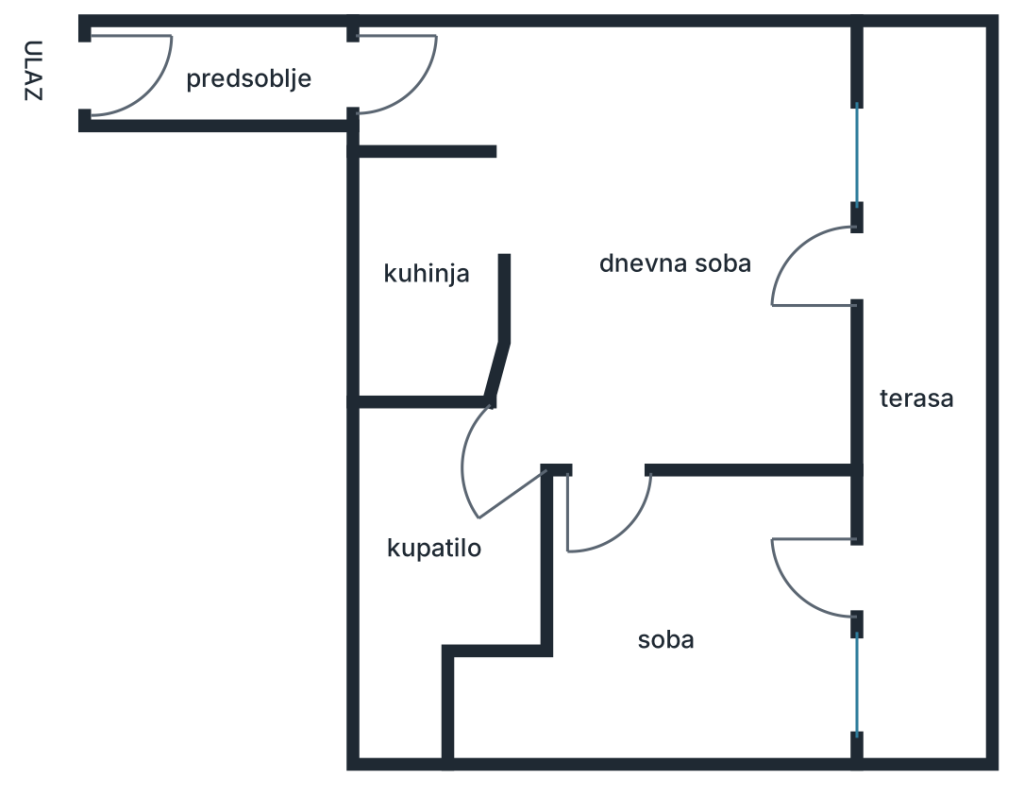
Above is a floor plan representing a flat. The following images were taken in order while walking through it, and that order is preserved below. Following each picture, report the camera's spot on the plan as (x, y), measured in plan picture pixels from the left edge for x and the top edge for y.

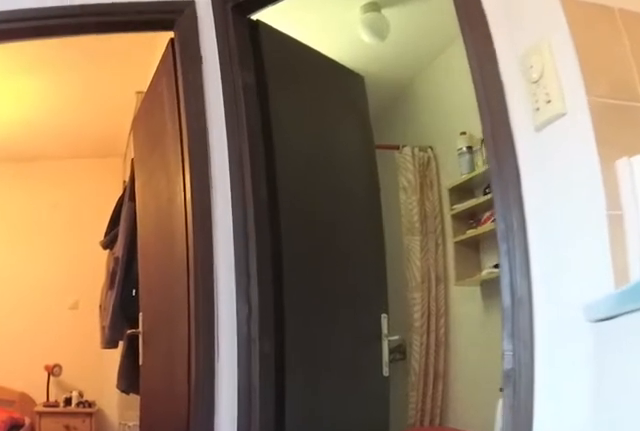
(569, 256)
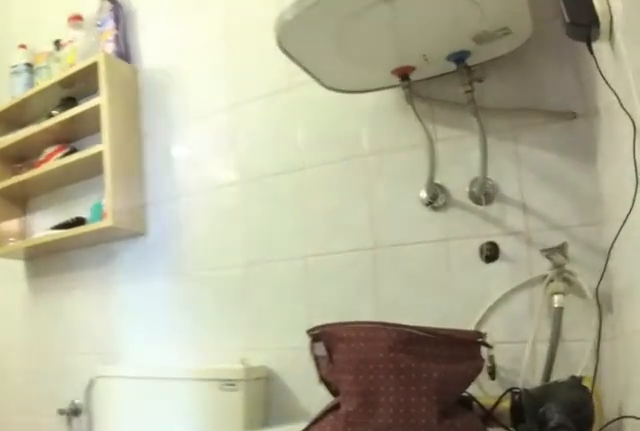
(525, 388)
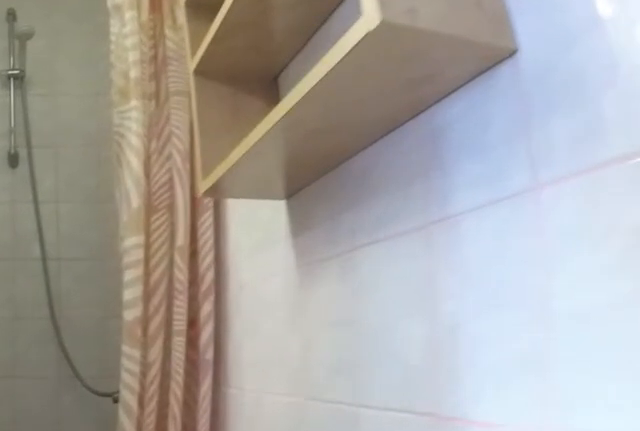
(439, 470)
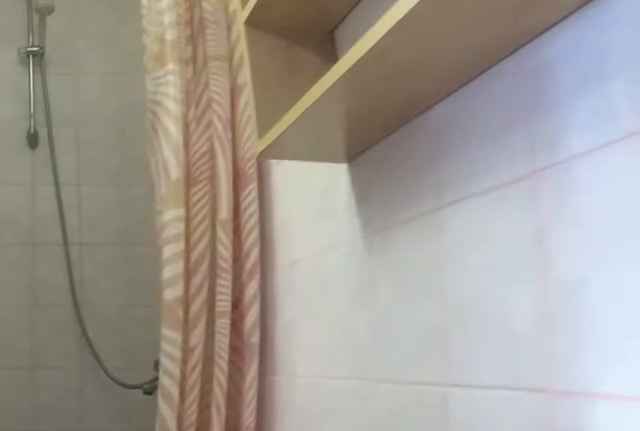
(429, 494)
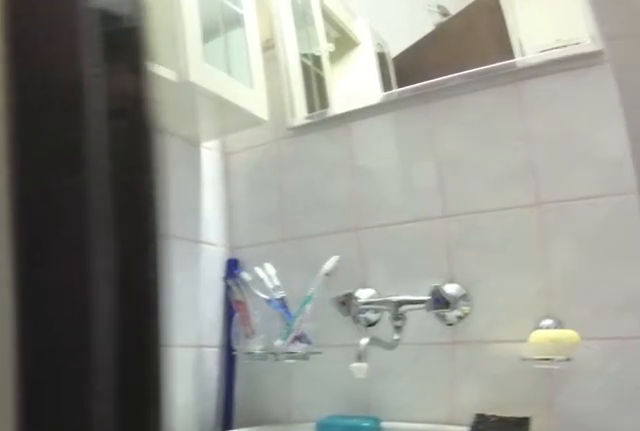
(525, 409)
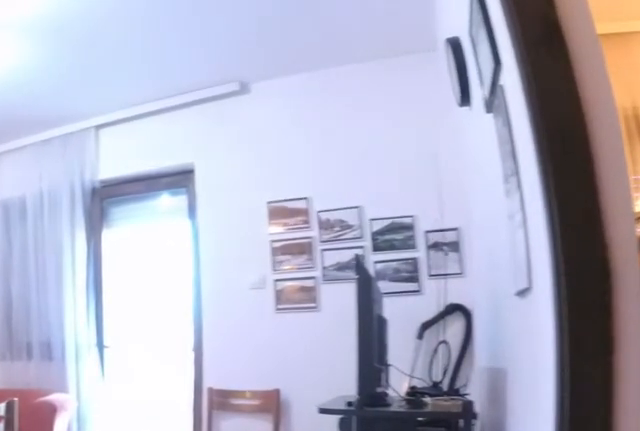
(532, 415)
